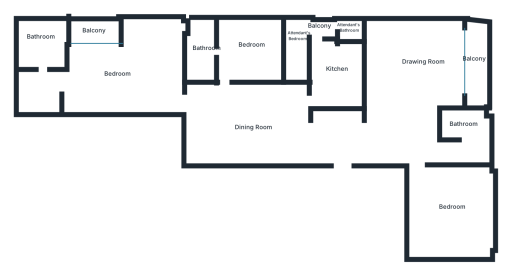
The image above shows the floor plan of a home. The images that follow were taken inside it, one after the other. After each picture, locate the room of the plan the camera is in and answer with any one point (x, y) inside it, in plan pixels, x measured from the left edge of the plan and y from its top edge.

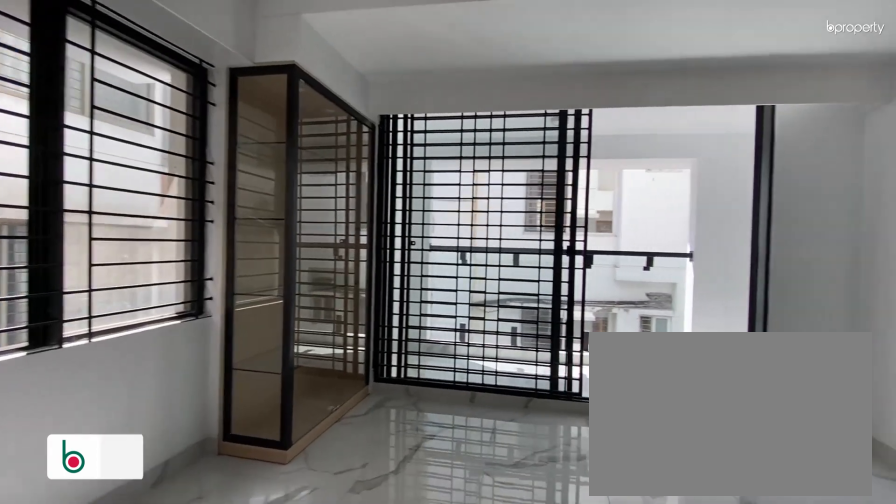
(423, 62)
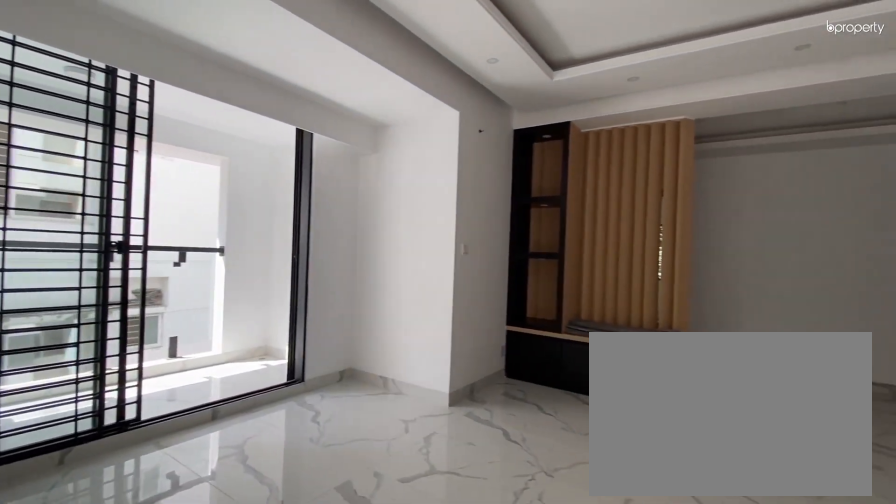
(423, 62)
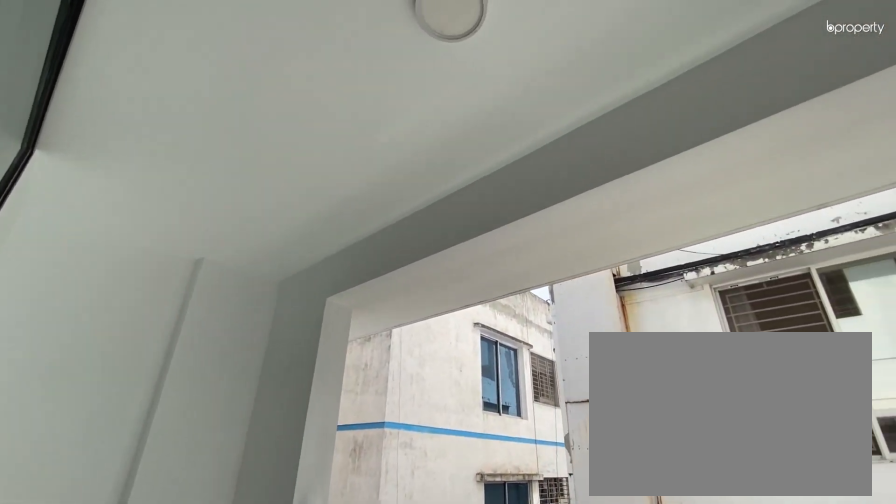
(473, 61)
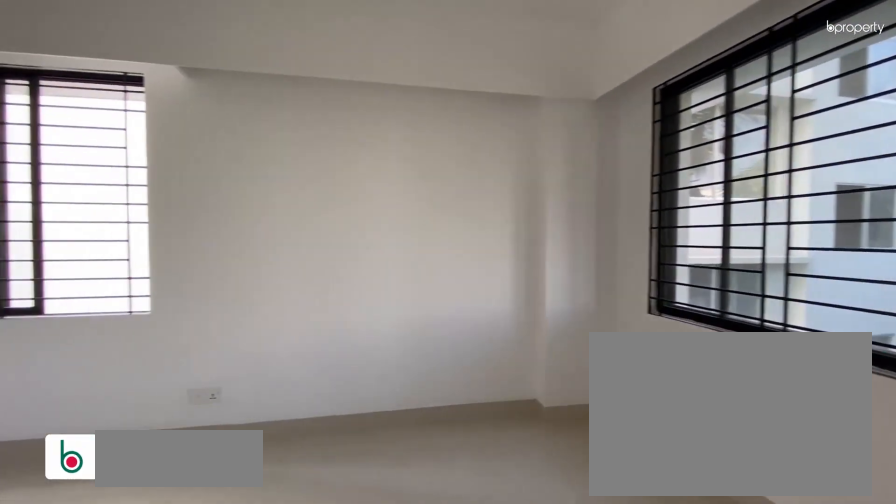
(448, 206)
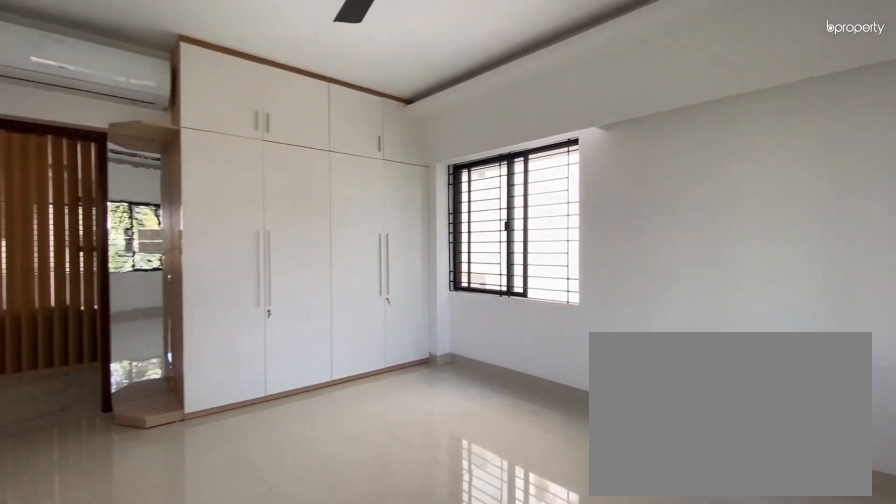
(448, 206)
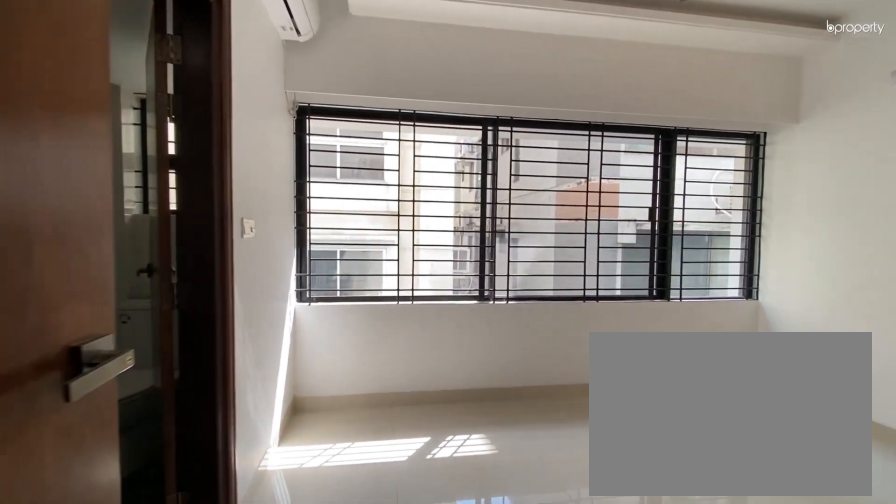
(246, 47)
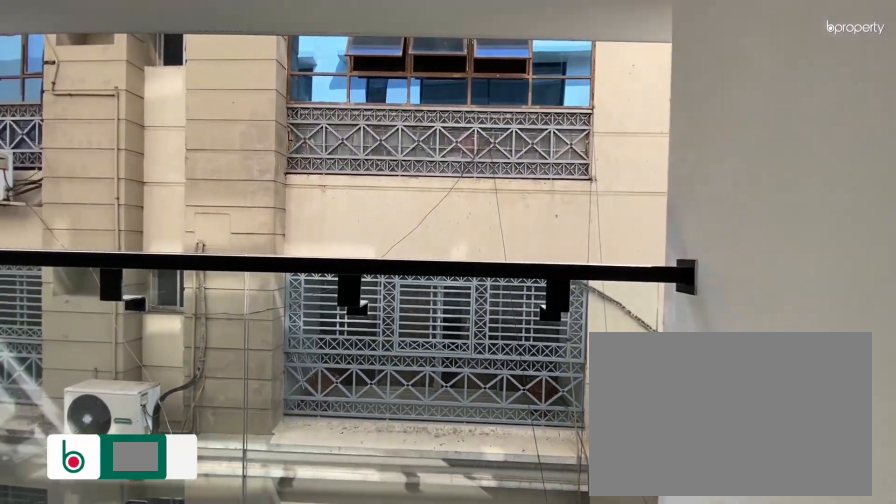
(94, 31)
